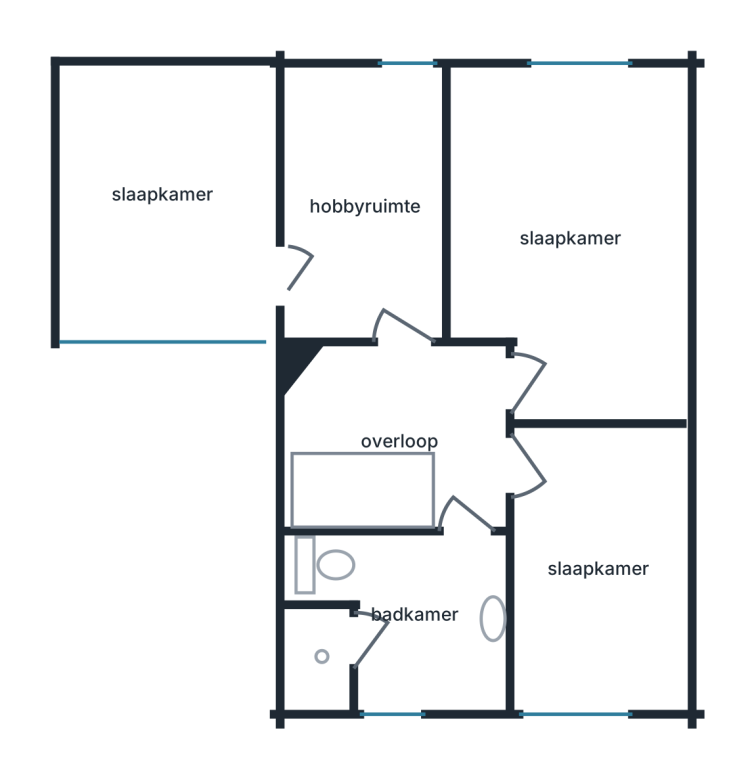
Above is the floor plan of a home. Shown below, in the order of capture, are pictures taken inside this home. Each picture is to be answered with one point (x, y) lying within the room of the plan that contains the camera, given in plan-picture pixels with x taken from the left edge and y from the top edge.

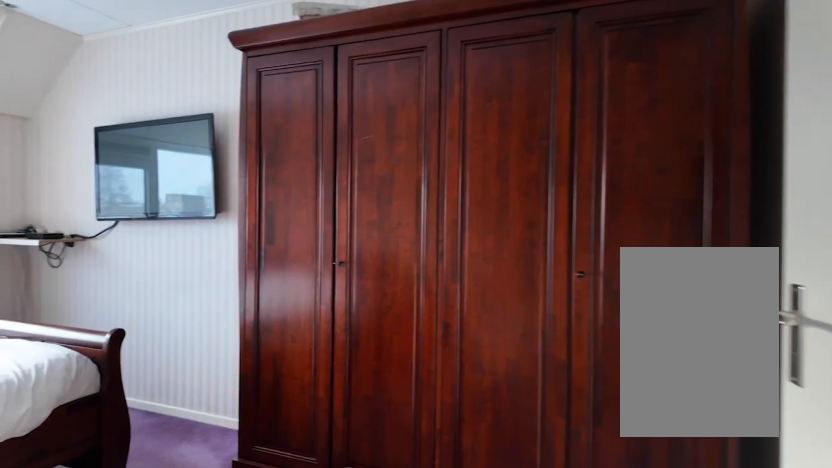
(572, 235)
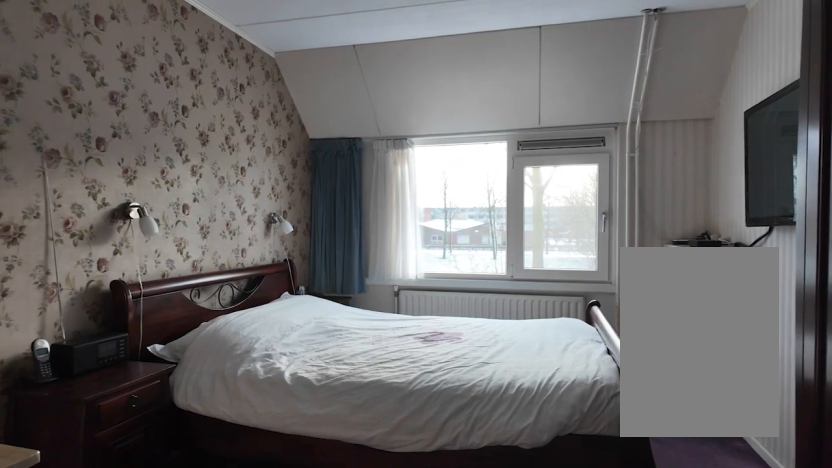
(572, 235)
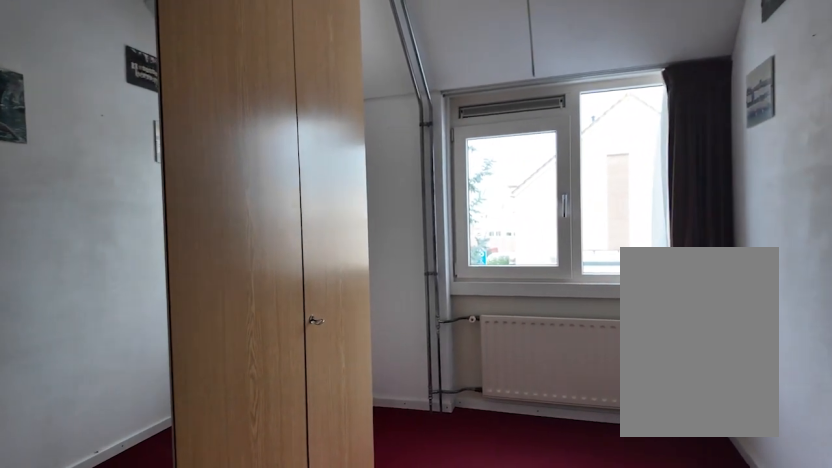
(598, 565)
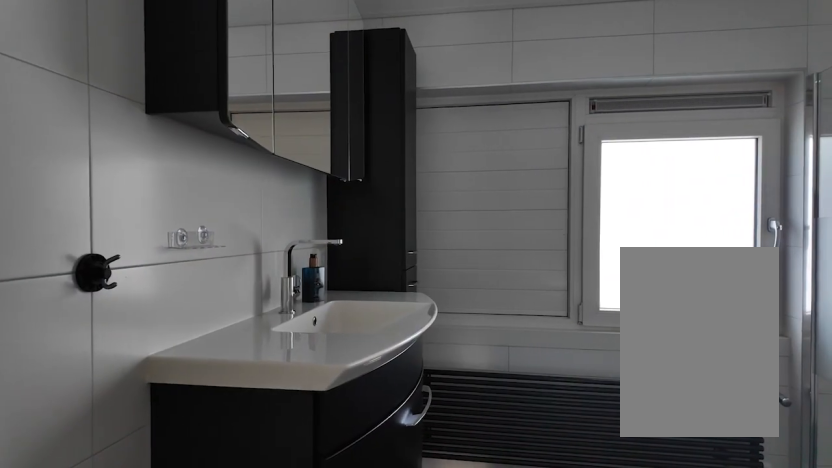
(399, 627)
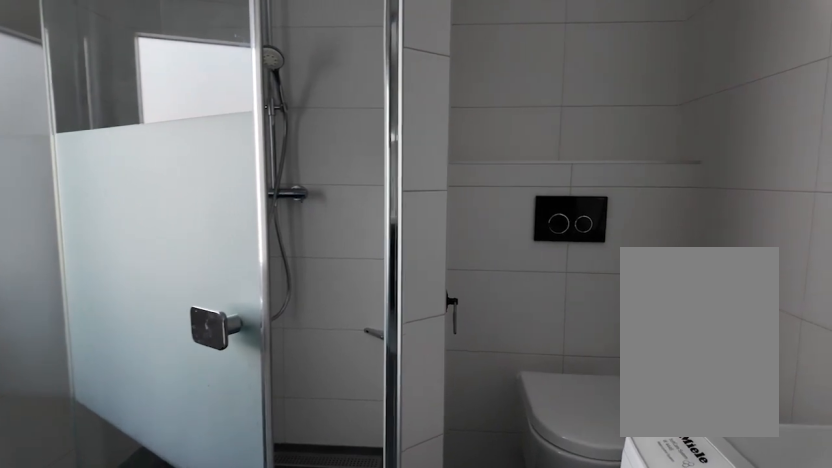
(399, 627)
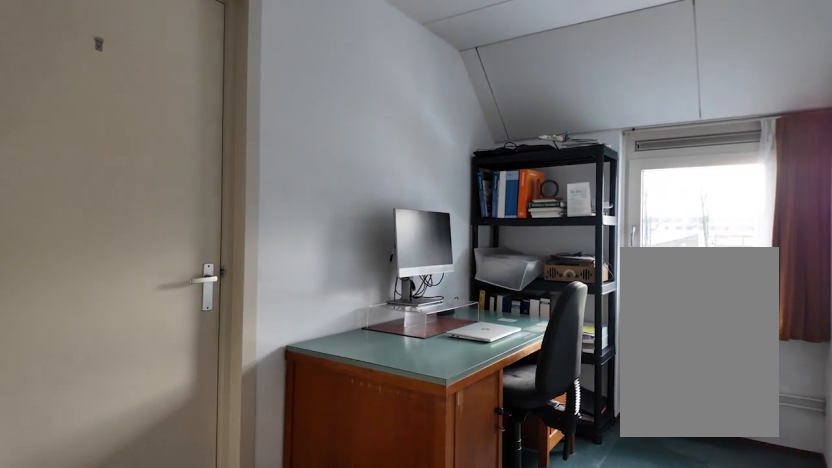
(363, 204)
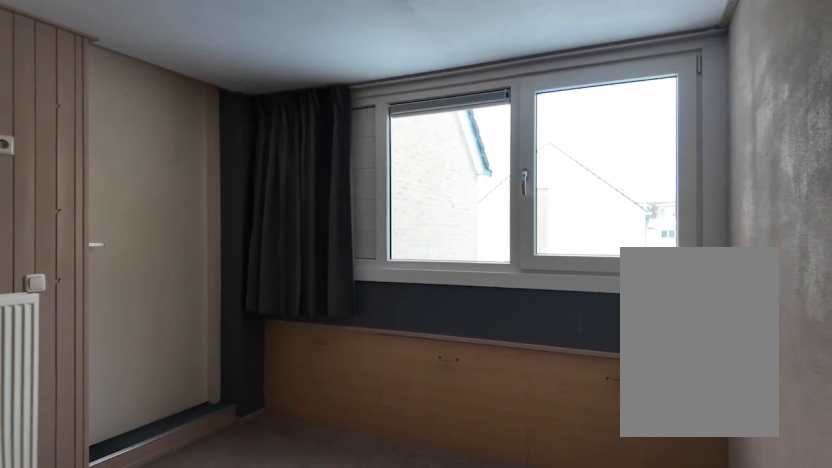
(166, 198)
